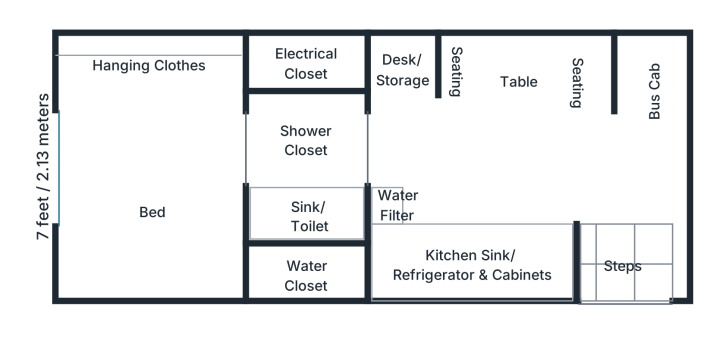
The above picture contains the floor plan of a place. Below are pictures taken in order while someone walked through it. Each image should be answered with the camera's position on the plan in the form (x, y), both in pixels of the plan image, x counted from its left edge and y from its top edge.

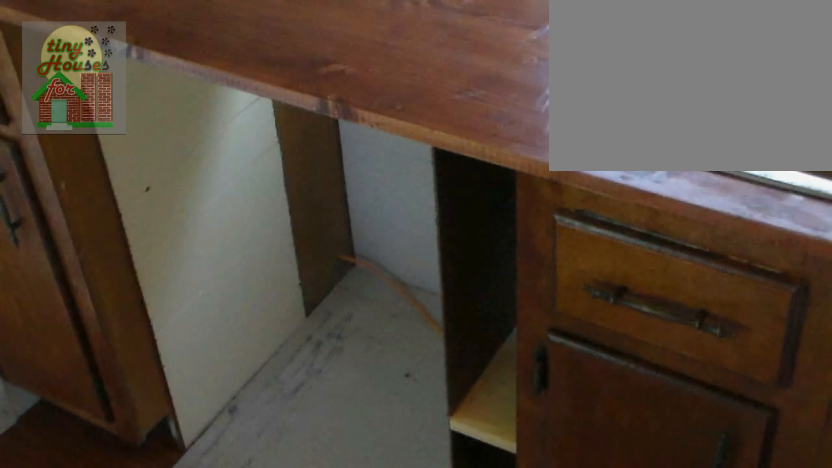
(437, 158)
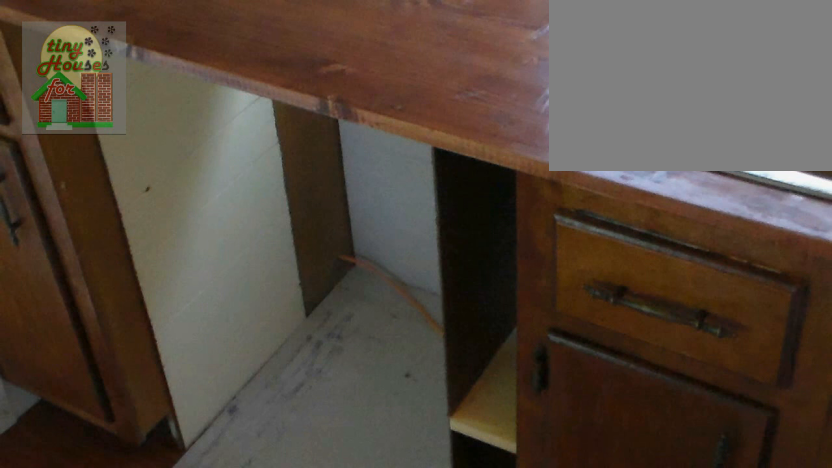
(437, 158)
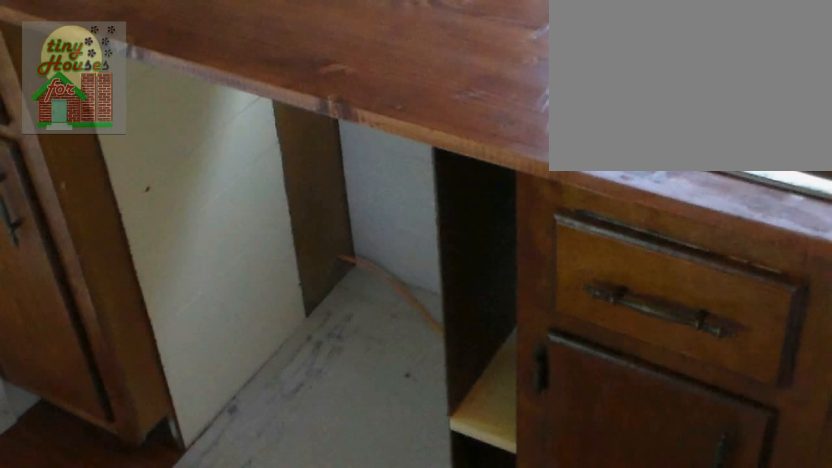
(431, 166)
